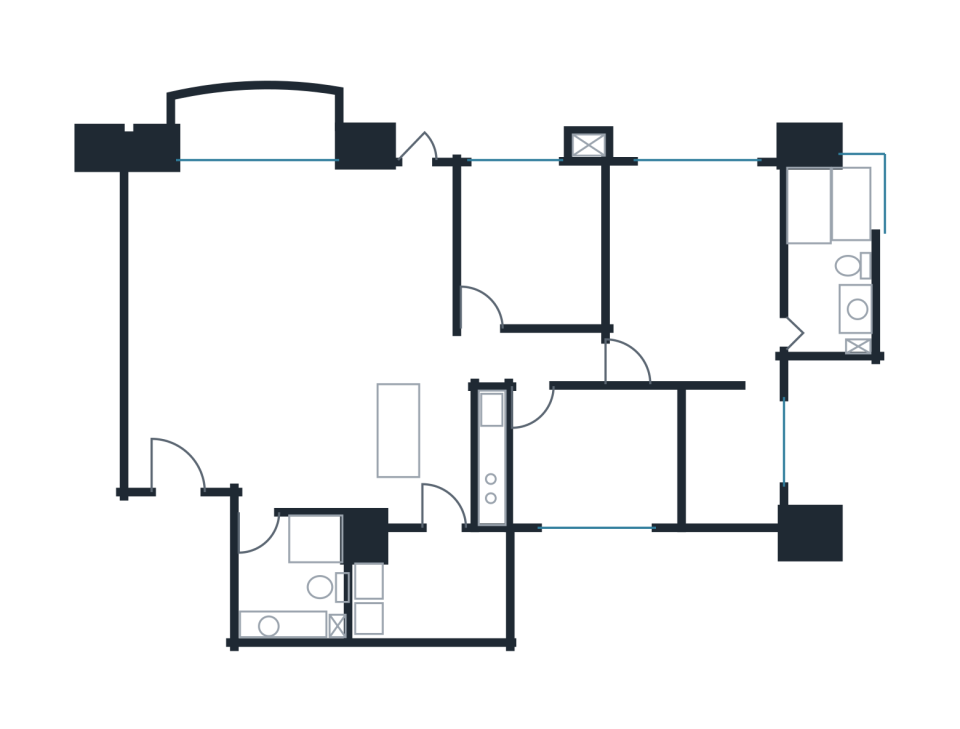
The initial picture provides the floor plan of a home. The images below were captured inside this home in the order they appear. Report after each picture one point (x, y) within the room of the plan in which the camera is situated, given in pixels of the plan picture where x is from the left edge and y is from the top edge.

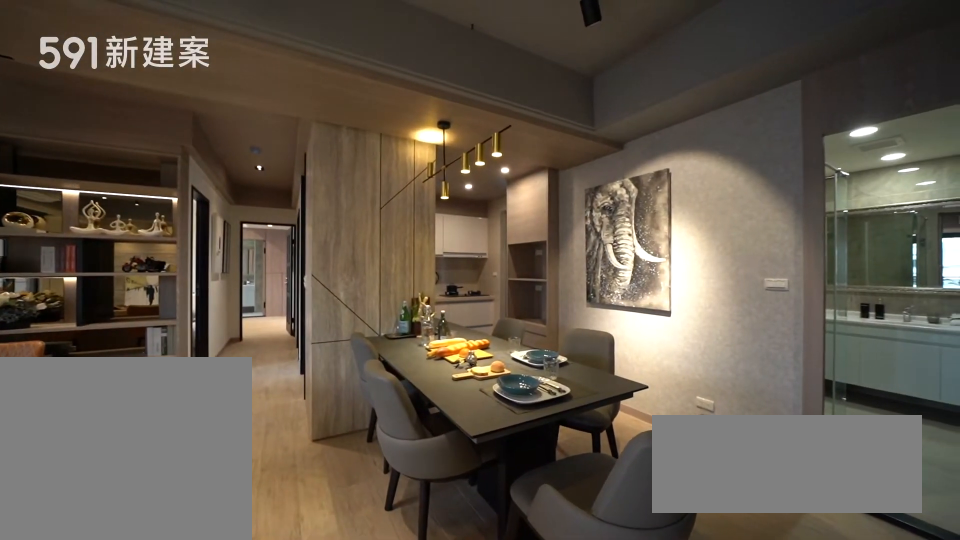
(314, 449)
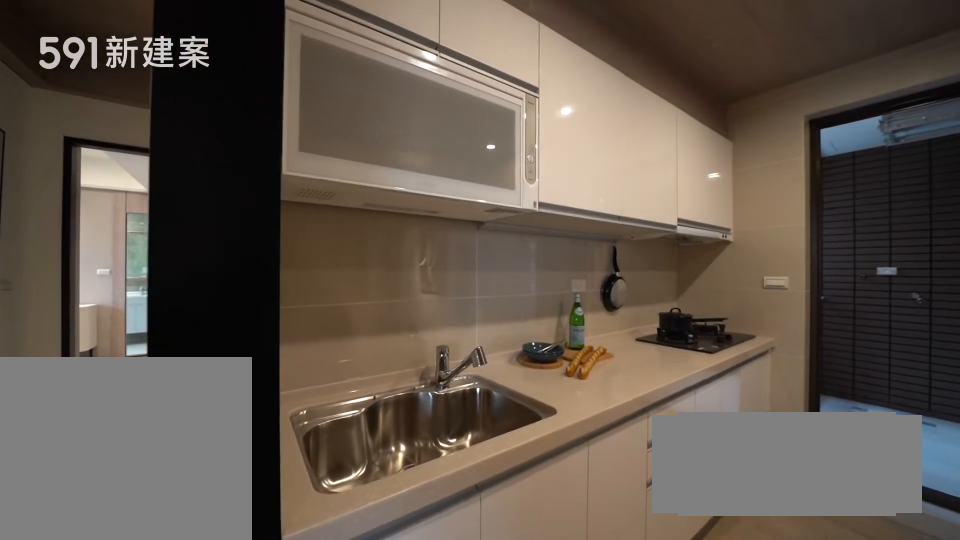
(442, 459)
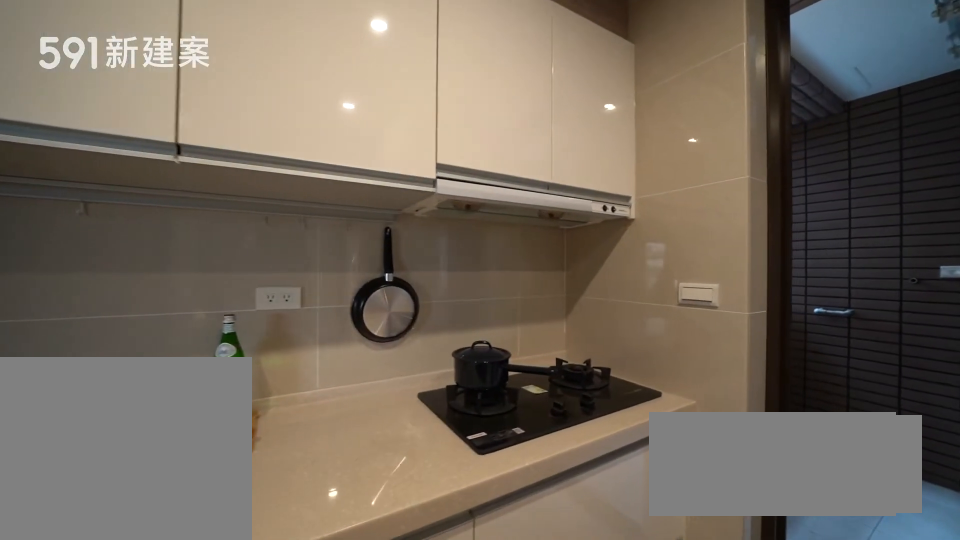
(442, 459)
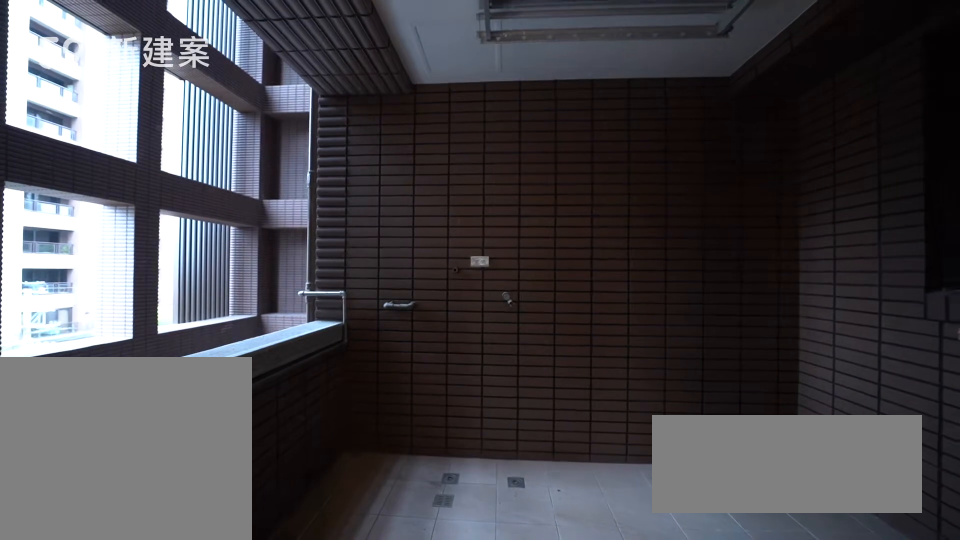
(447, 589)
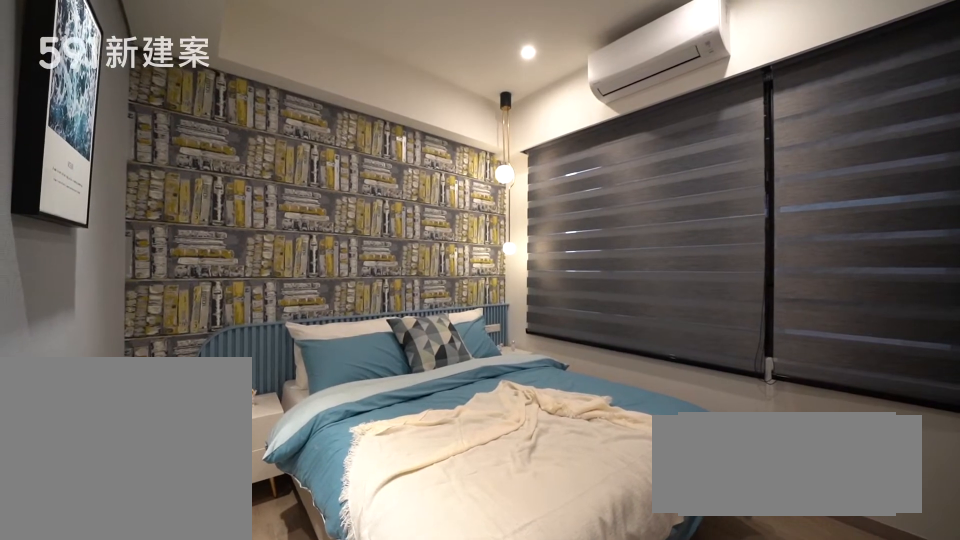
(598, 460)
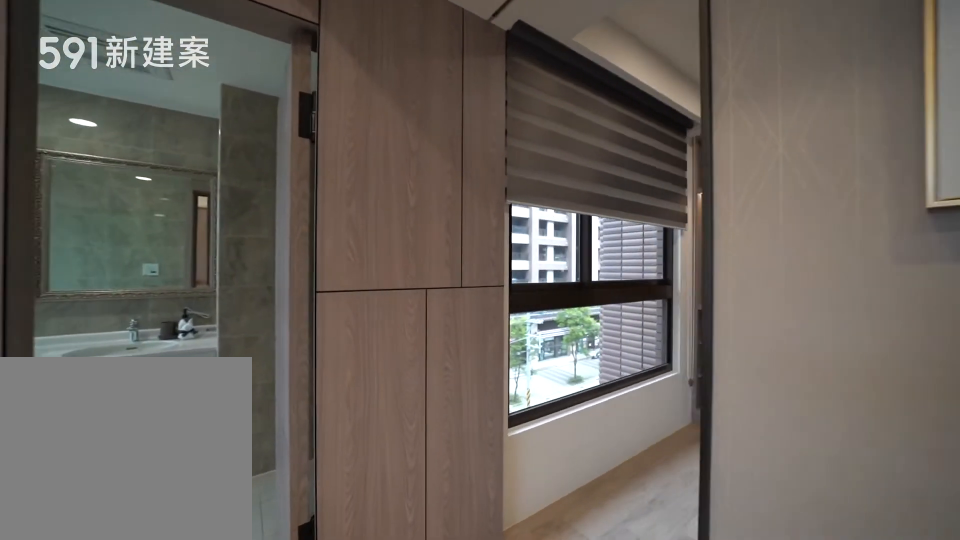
(706, 318)
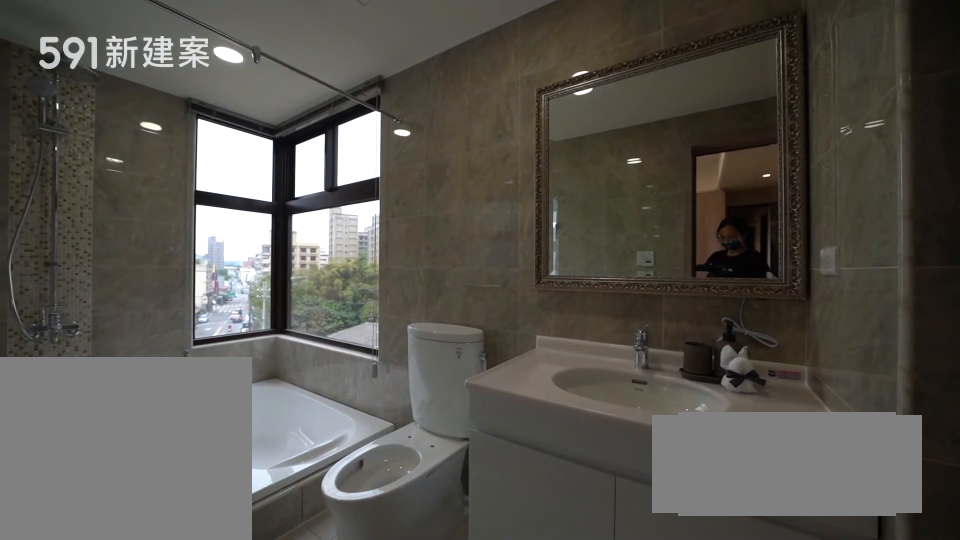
(831, 249)
